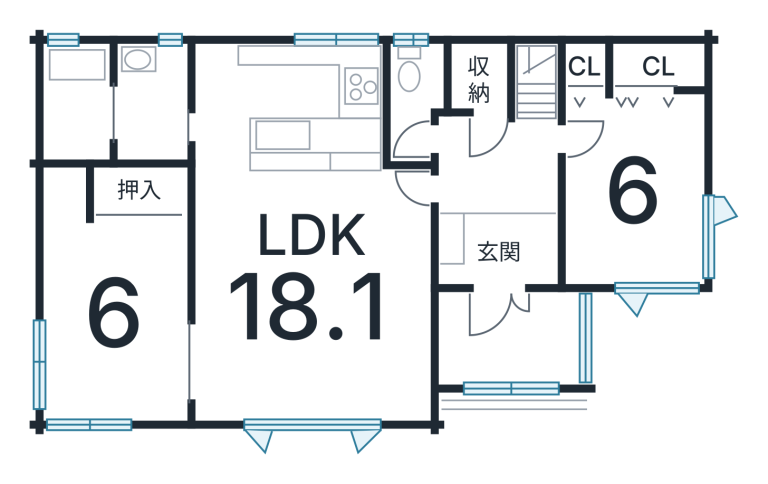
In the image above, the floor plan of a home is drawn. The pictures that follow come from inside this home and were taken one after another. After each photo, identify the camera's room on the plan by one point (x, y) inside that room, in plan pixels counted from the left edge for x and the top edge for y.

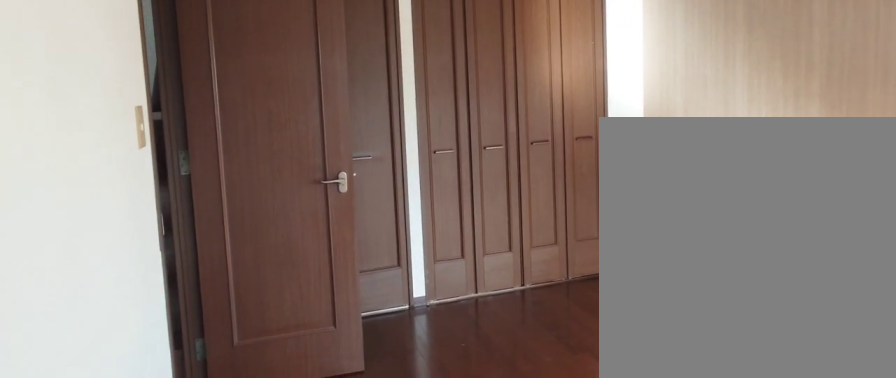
(621, 217)
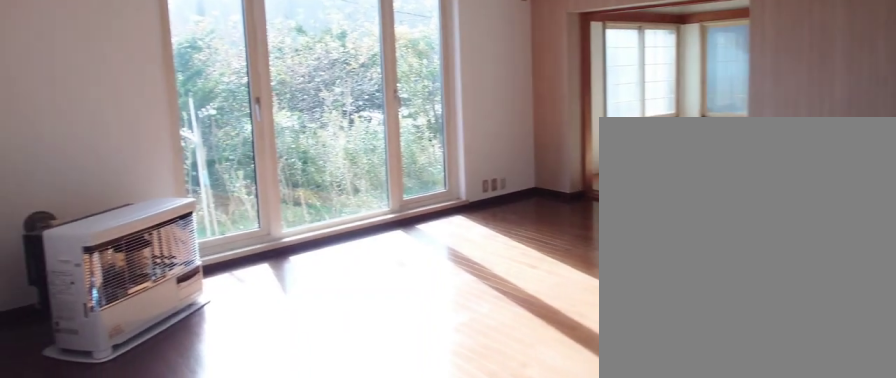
(303, 307)
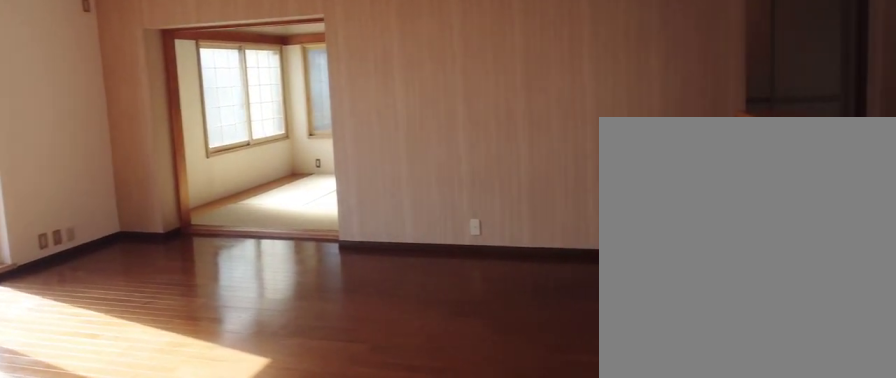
(303, 307)
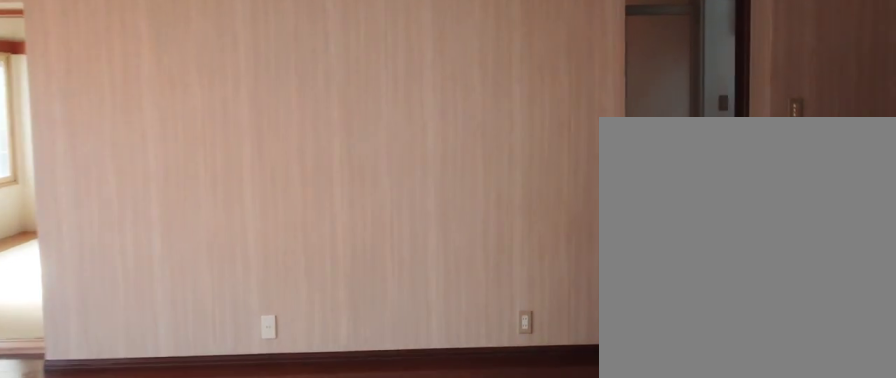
(303, 307)
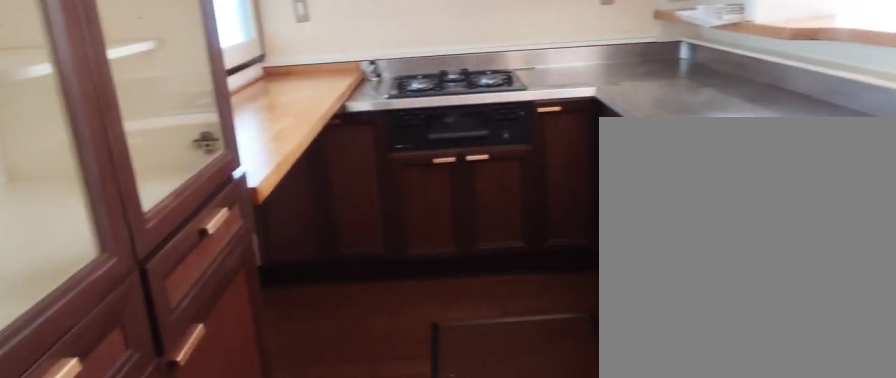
(285, 117)
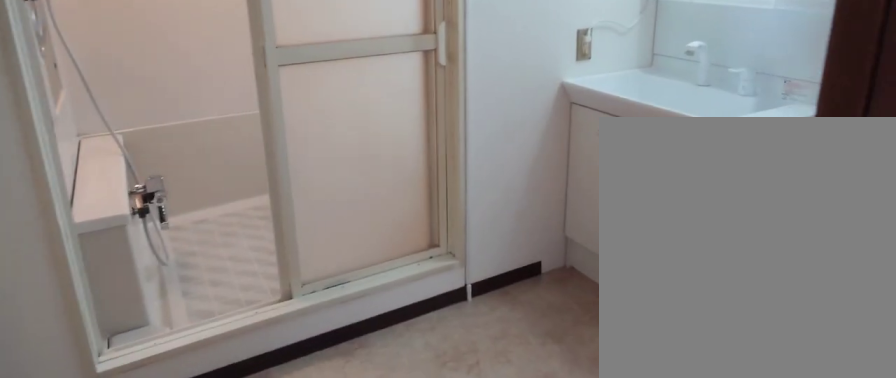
(146, 111)
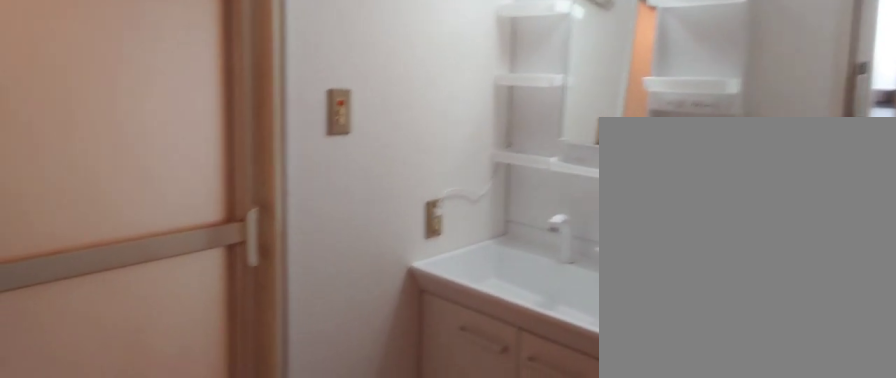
(146, 111)
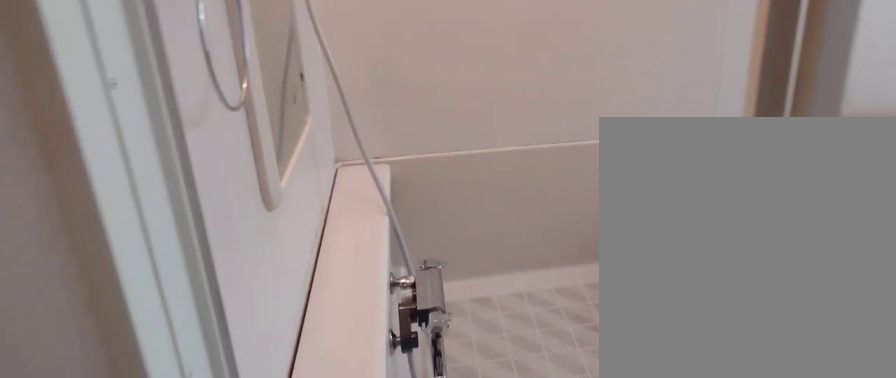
(146, 111)
